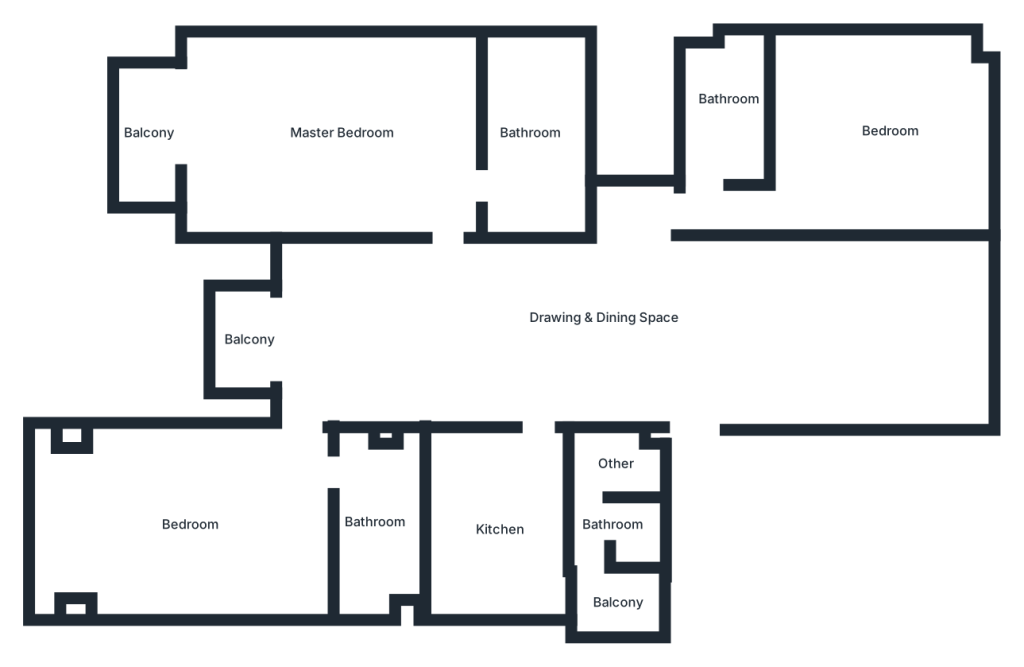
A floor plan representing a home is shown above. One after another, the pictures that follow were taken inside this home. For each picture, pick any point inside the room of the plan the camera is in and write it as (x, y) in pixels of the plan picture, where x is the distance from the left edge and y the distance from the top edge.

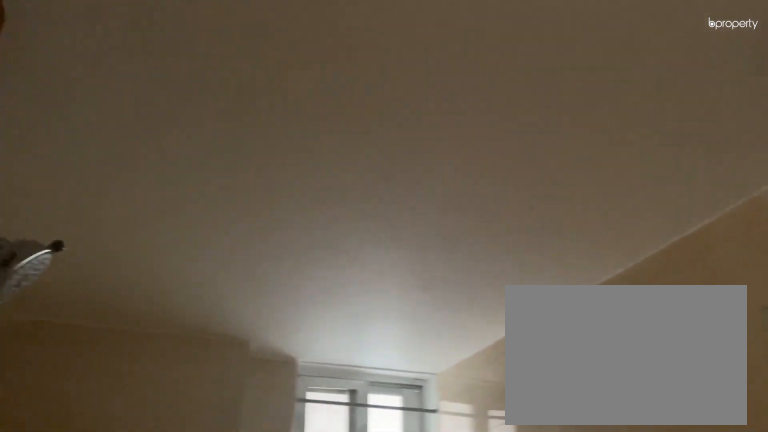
(725, 121)
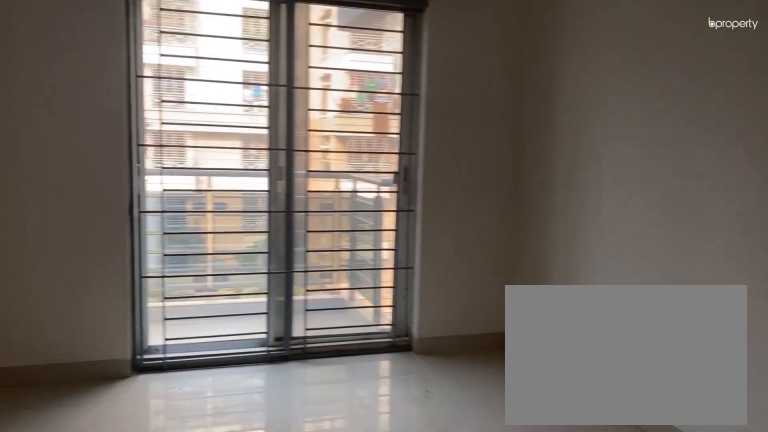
(357, 130)
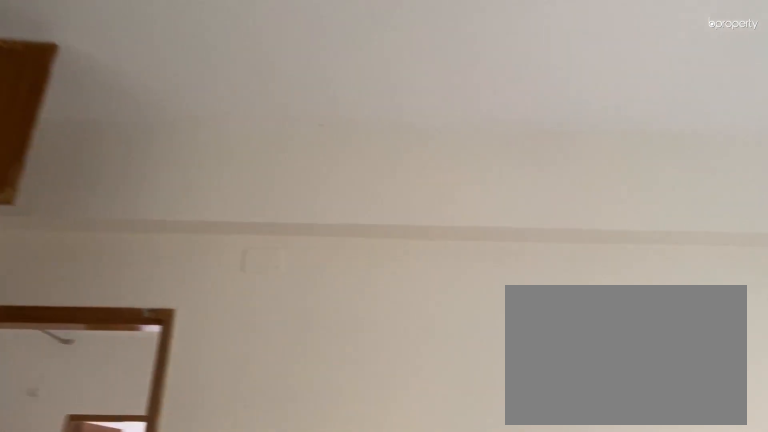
(357, 130)
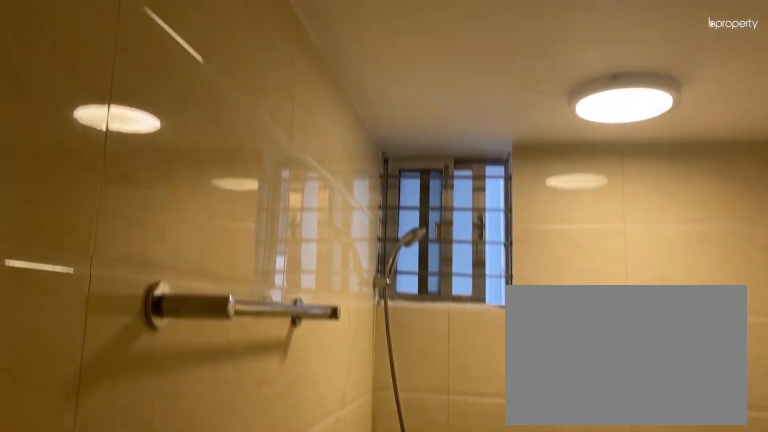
(523, 132)
